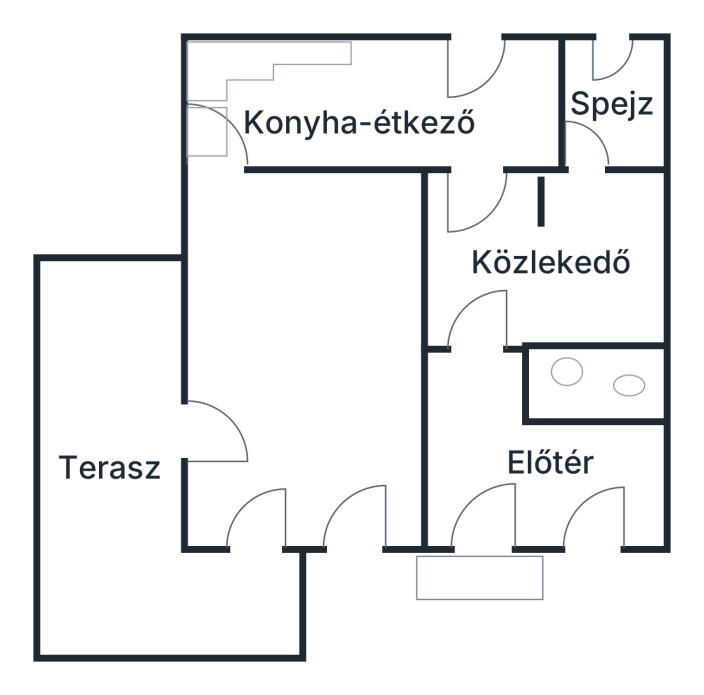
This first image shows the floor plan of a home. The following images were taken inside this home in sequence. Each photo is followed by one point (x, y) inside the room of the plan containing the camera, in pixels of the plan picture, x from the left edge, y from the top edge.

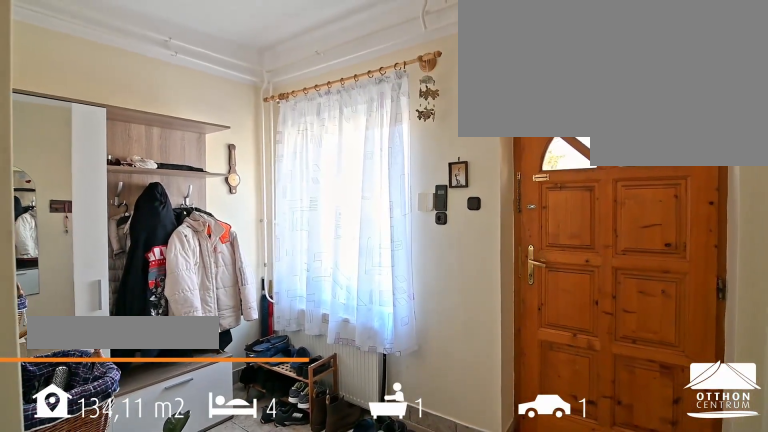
(537, 462)
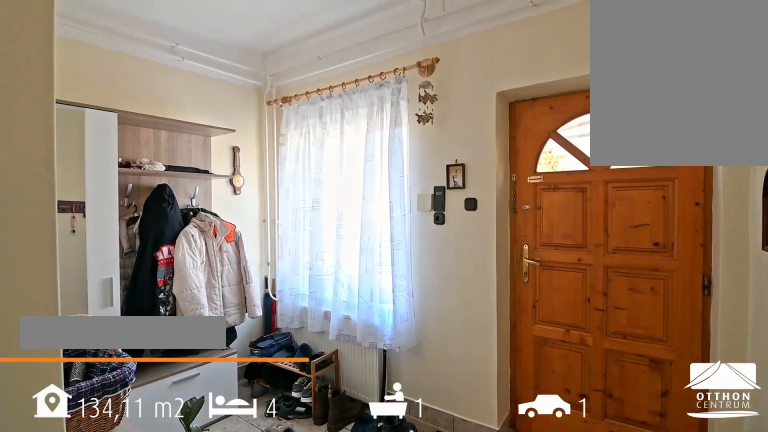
(537, 462)
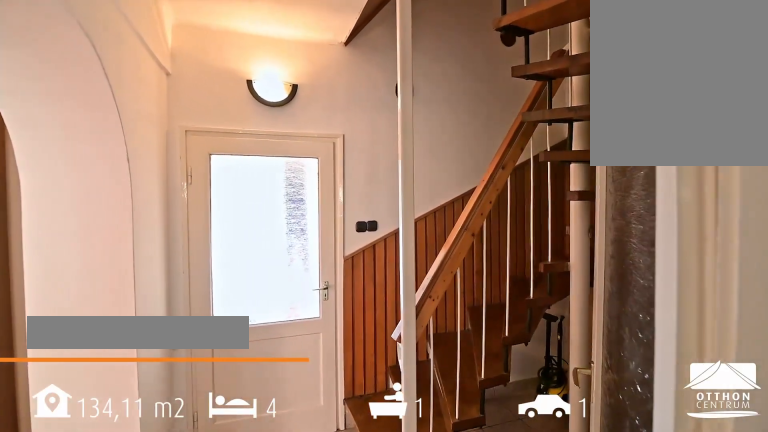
(541, 264)
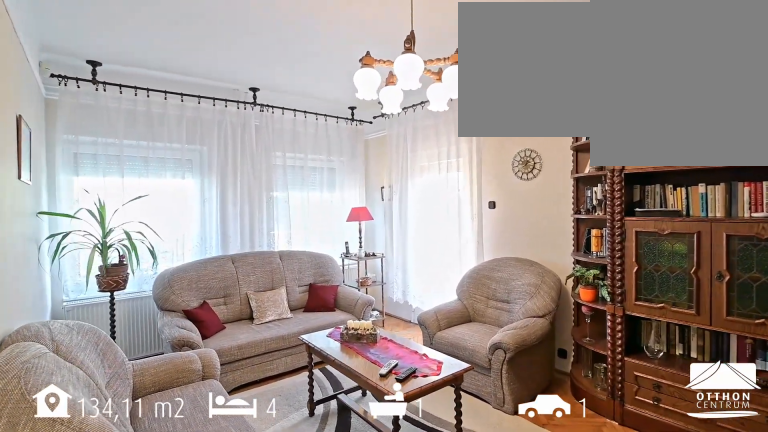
(302, 361)
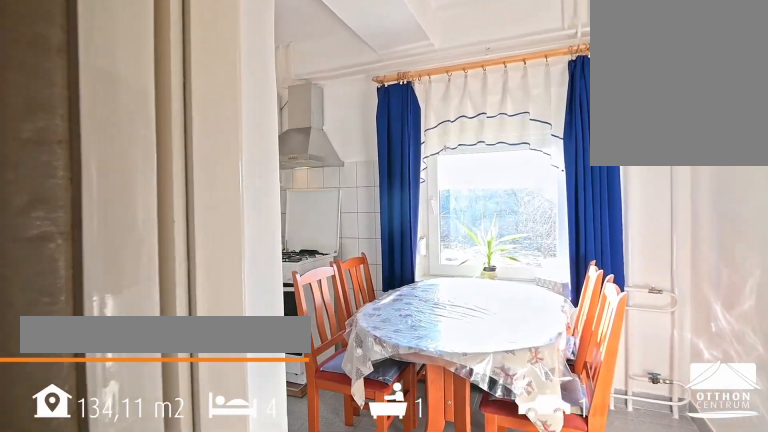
(358, 107)
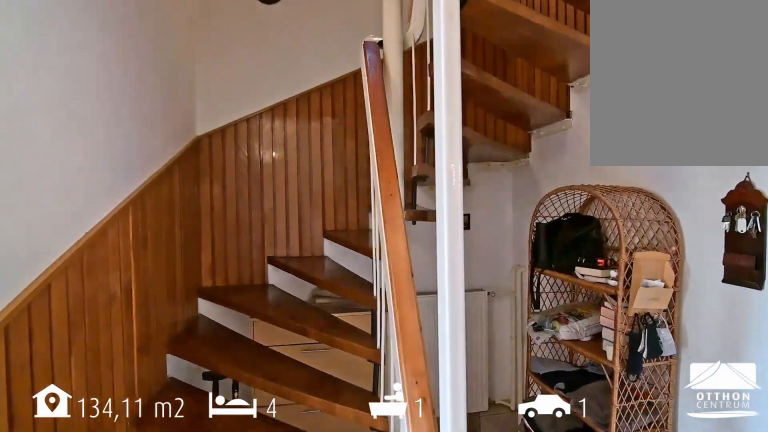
(557, 264)
